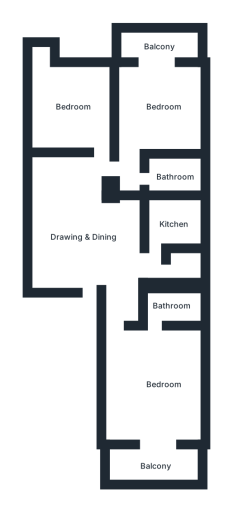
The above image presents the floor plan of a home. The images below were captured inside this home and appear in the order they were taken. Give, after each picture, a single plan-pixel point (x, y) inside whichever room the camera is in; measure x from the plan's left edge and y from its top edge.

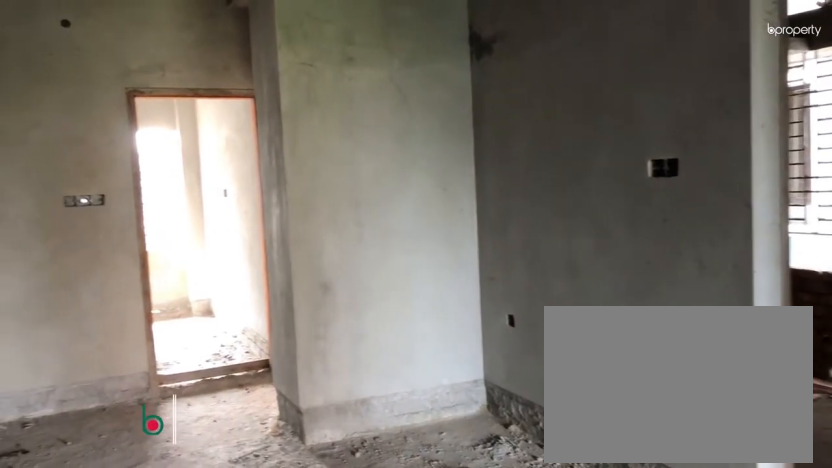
(85, 238)
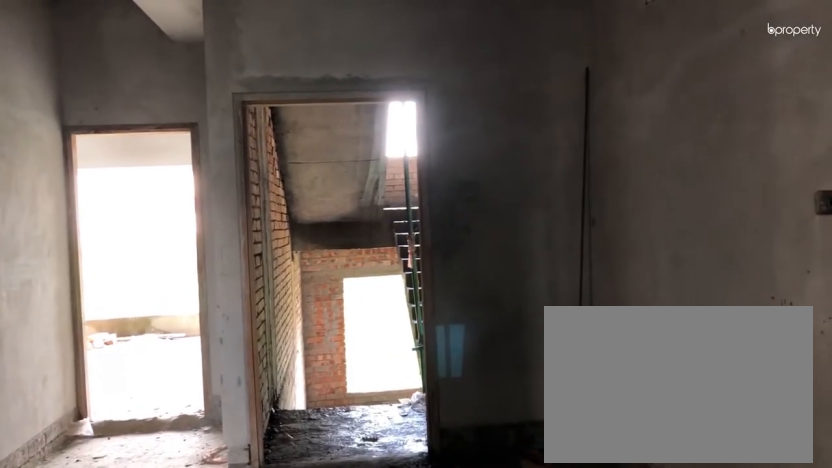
(86, 240)
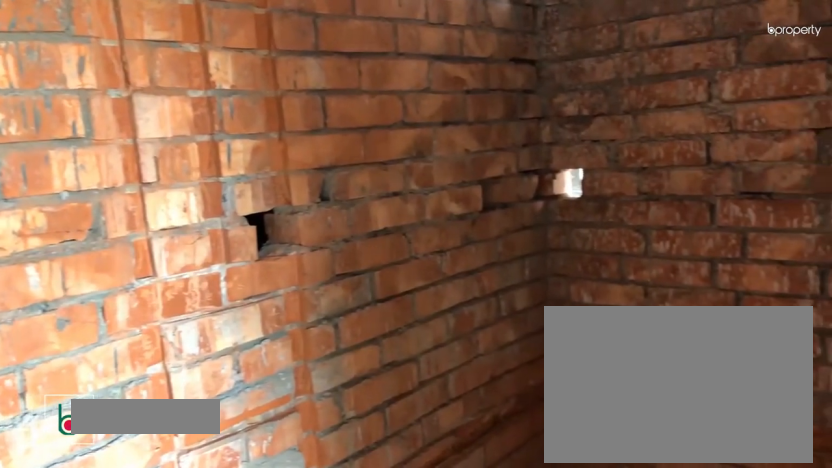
(174, 305)
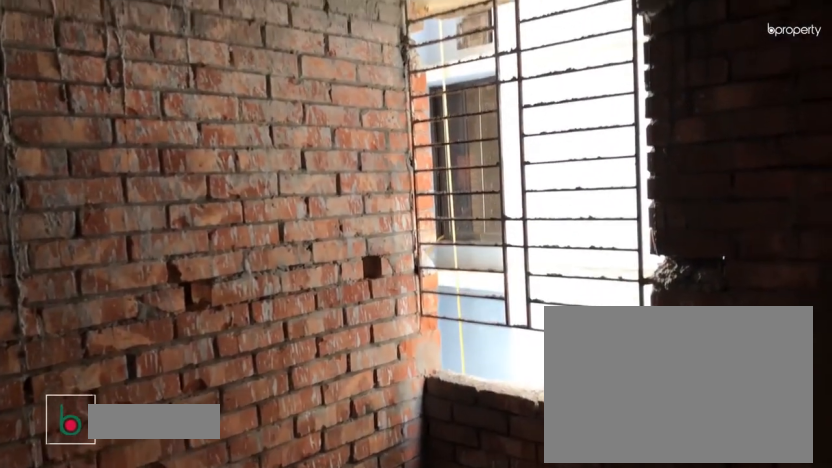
(176, 222)
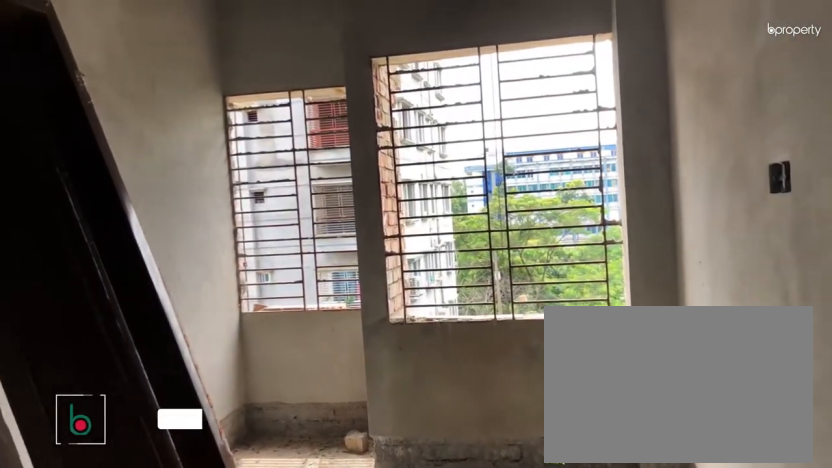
(76, 109)
